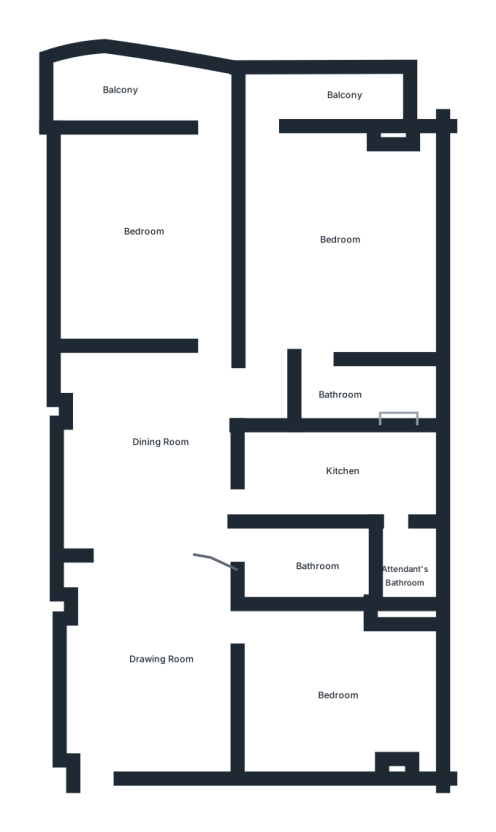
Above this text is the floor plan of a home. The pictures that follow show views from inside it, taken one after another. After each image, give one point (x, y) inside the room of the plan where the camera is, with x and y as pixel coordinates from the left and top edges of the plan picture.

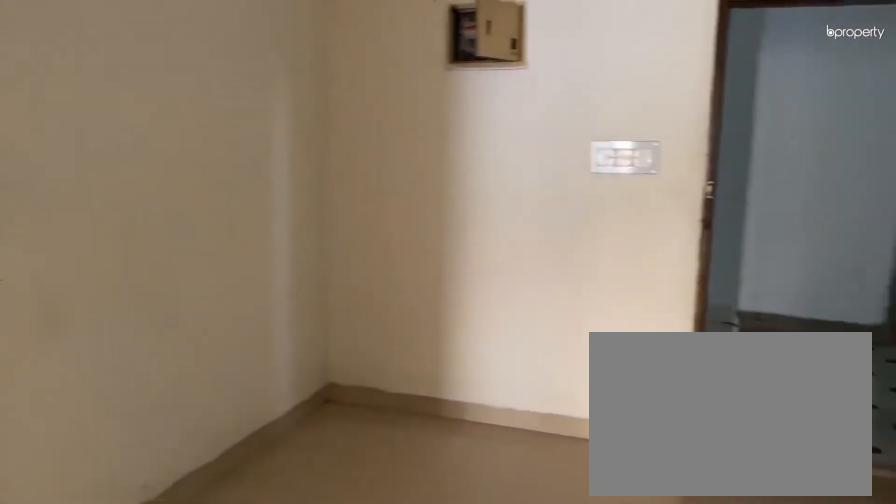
(170, 668)
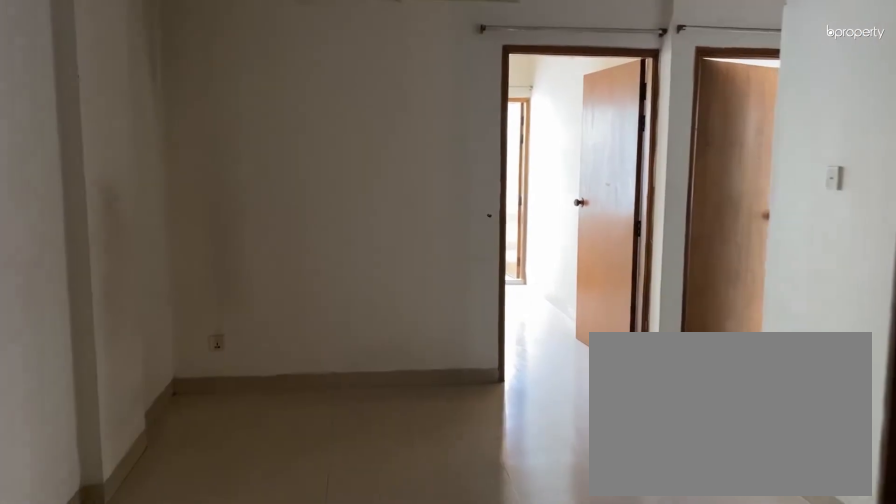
(152, 441)
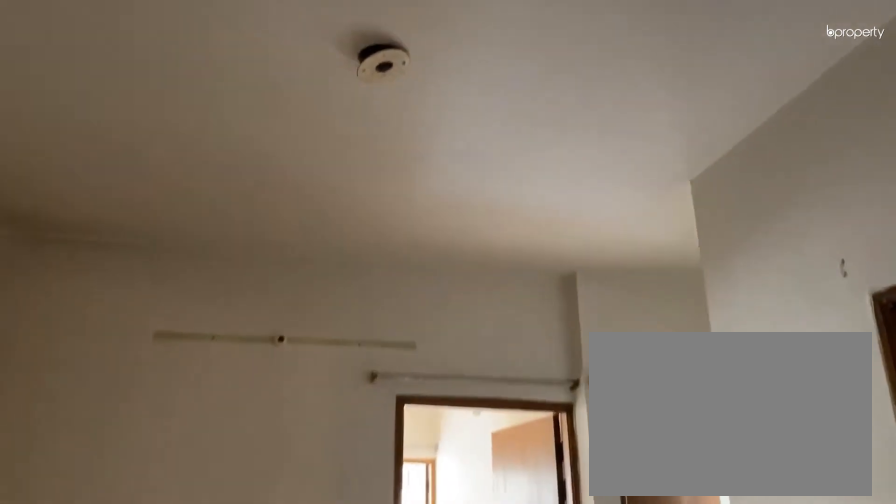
(153, 441)
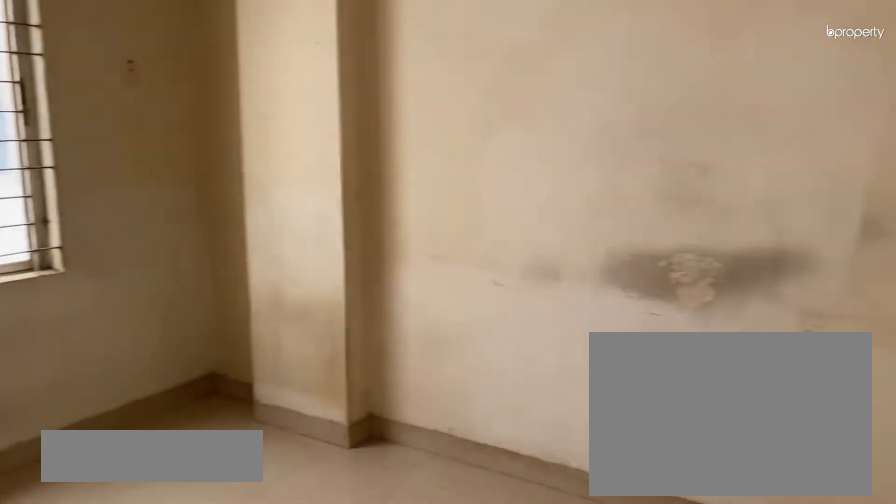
(340, 690)
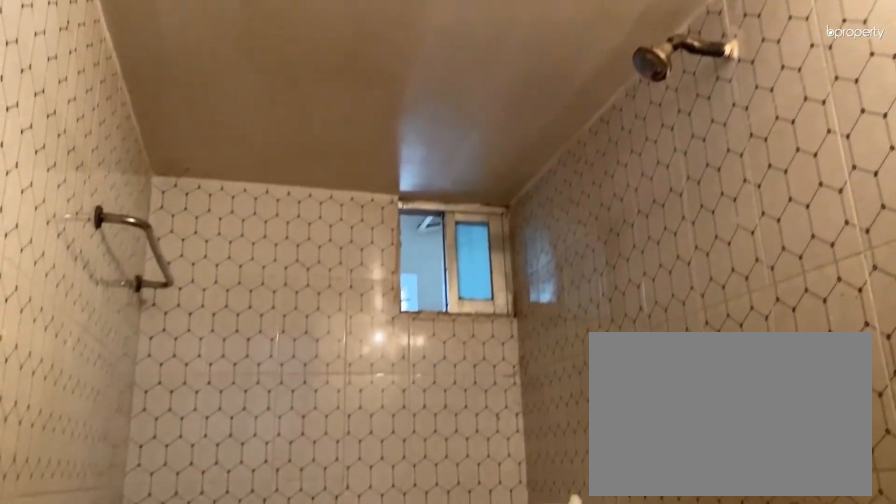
(311, 572)
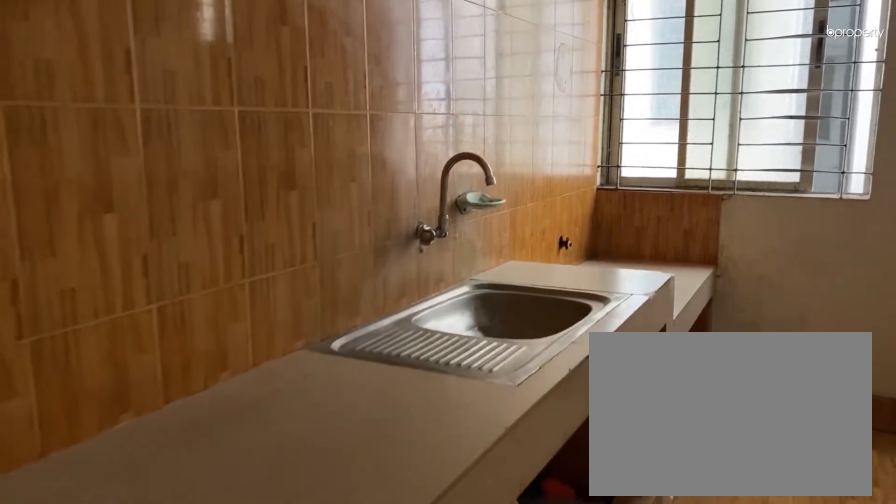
(340, 464)
